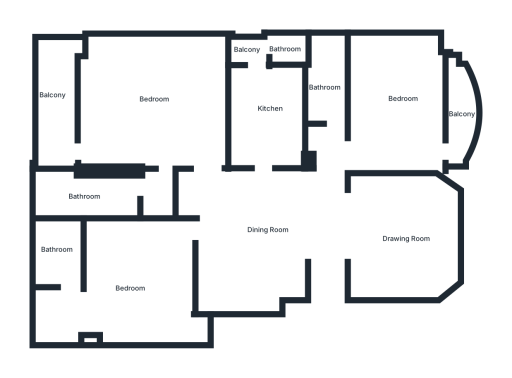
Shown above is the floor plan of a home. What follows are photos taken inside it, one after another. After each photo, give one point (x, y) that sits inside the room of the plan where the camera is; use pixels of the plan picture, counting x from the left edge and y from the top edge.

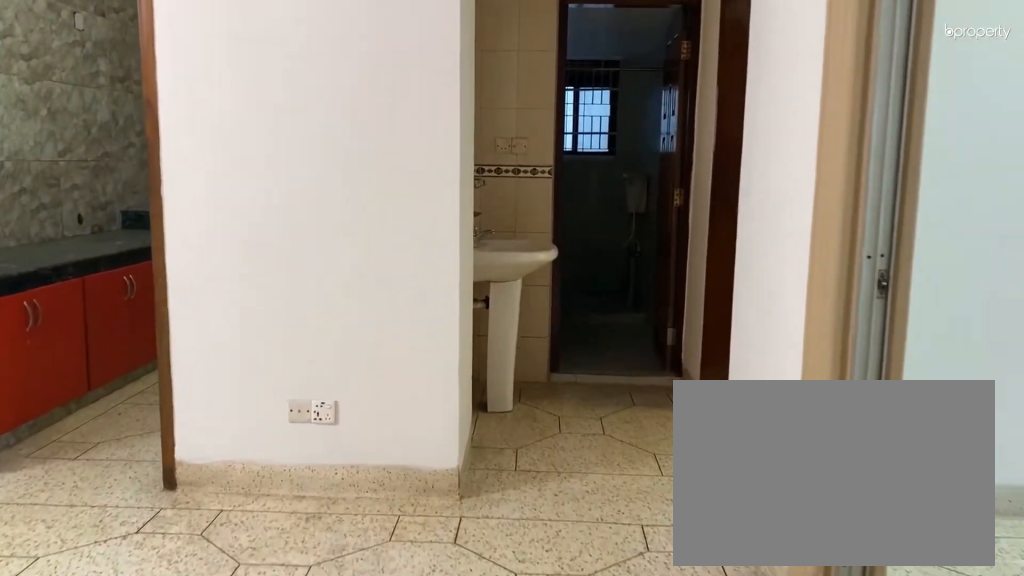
(327, 251)
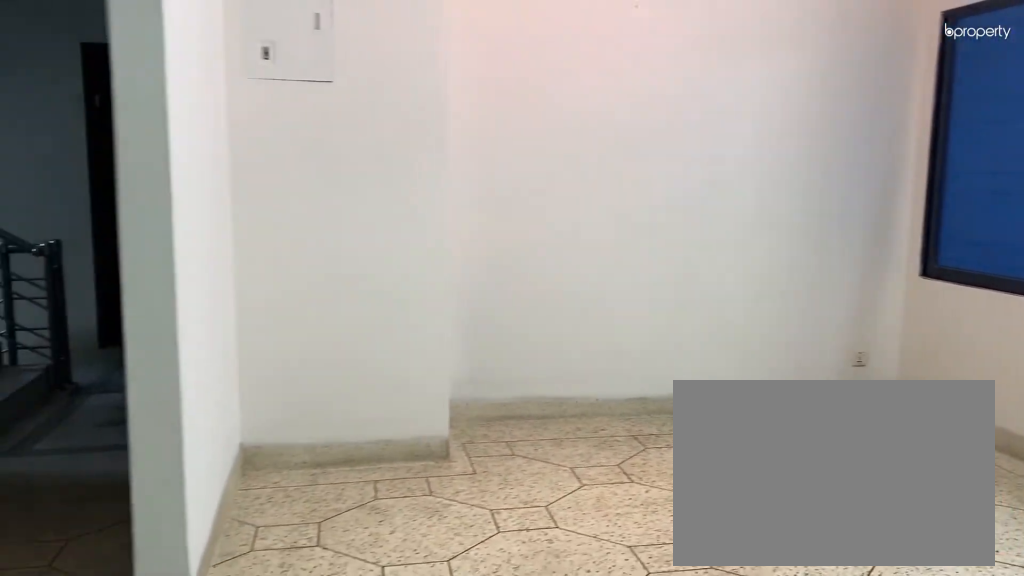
(253, 233)
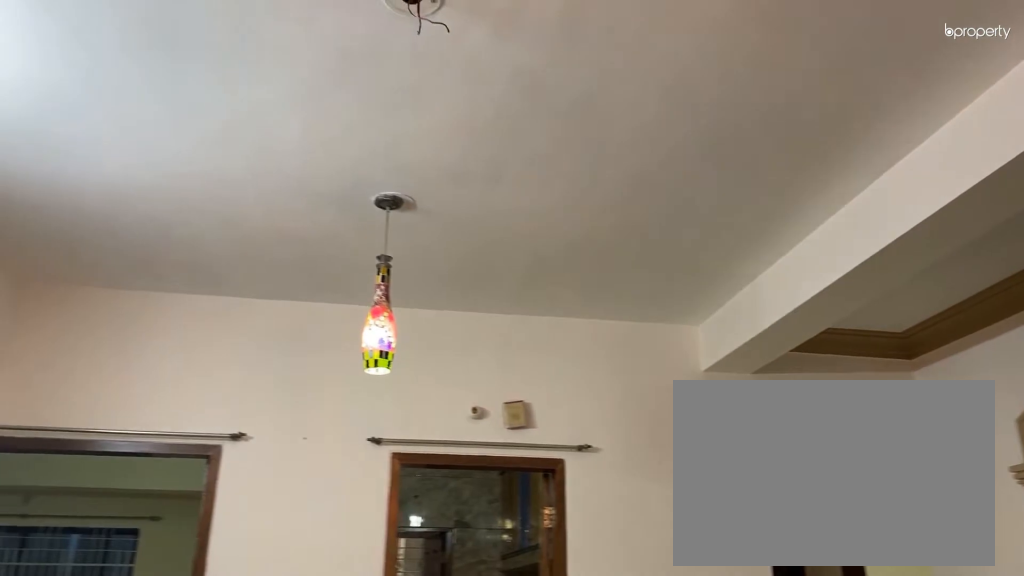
(253, 233)
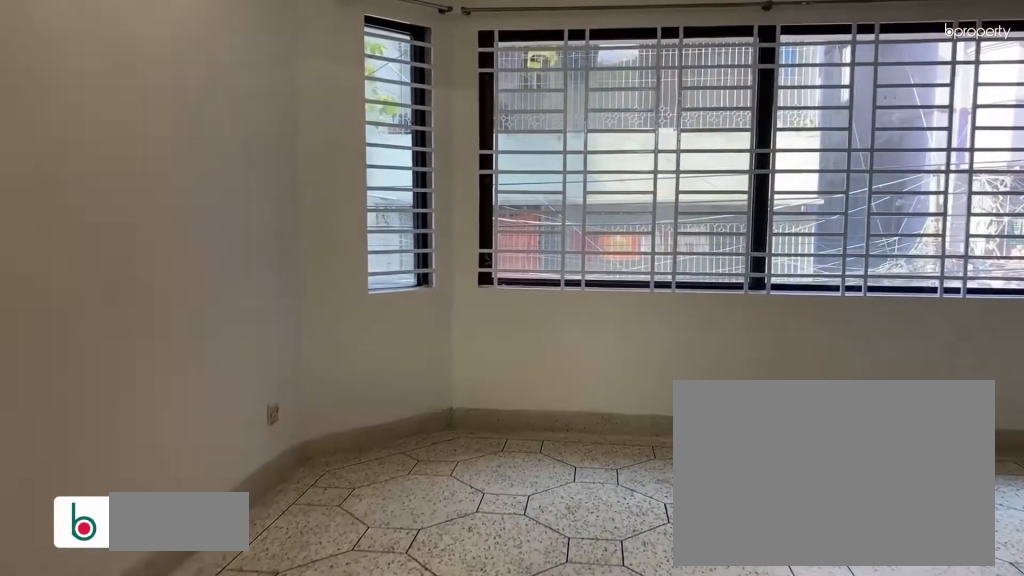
(360, 237)
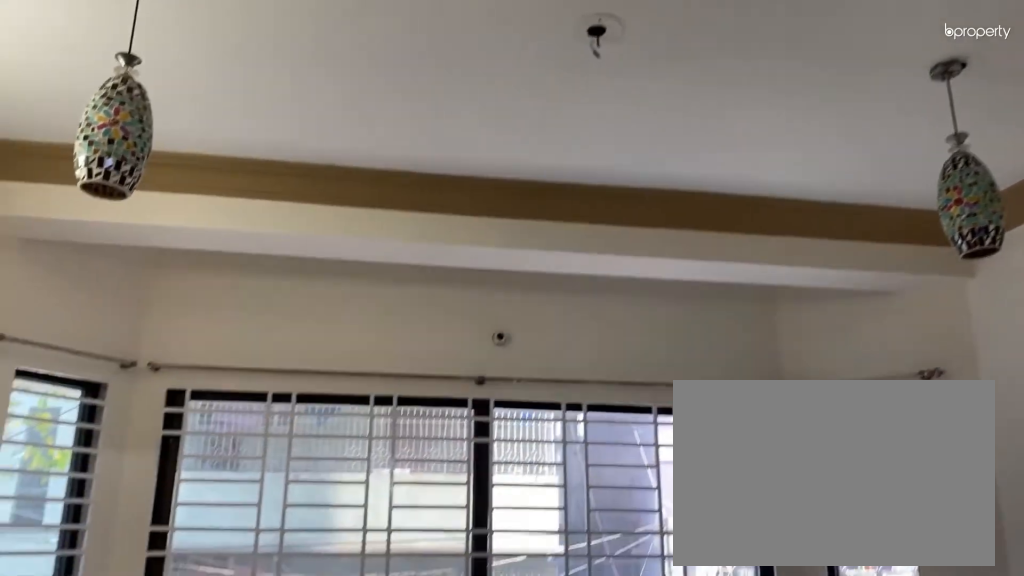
(408, 237)
